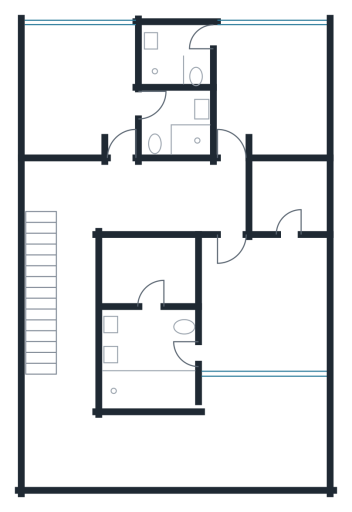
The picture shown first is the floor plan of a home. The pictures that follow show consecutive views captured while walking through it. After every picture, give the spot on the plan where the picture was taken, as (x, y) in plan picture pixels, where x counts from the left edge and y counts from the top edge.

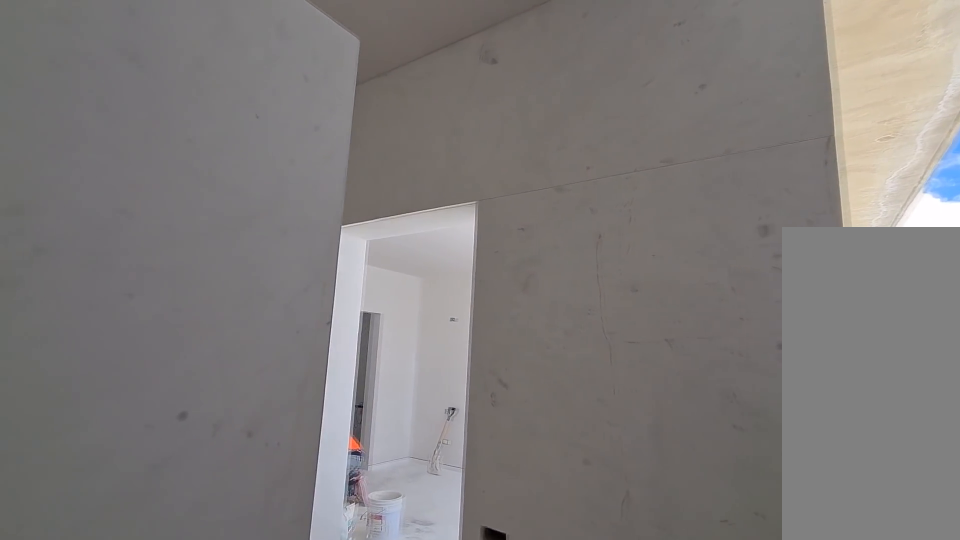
(180, 349)
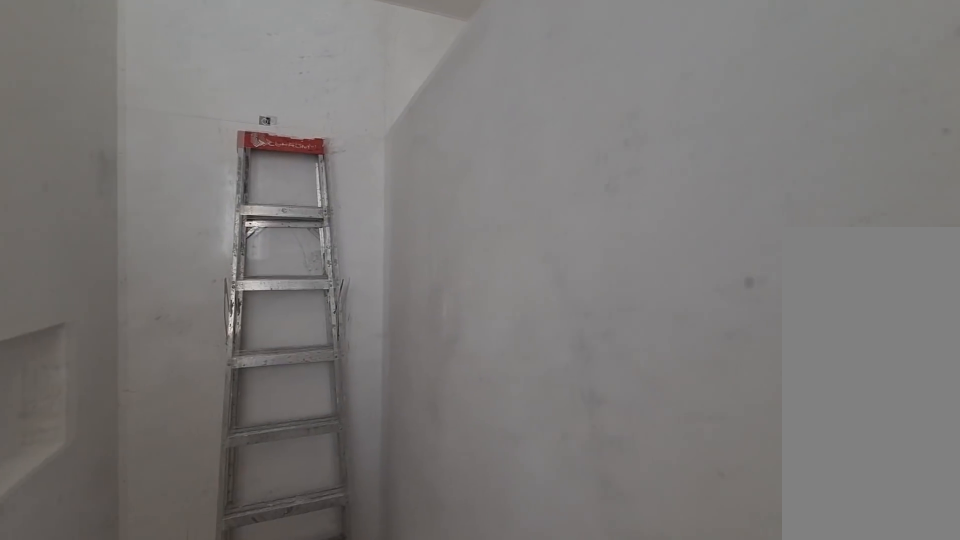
(177, 351)
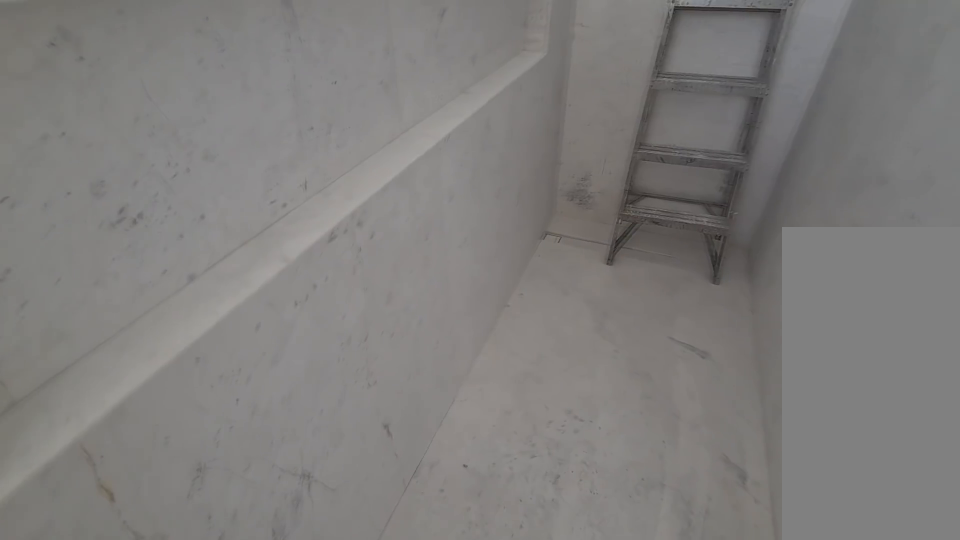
(166, 385)
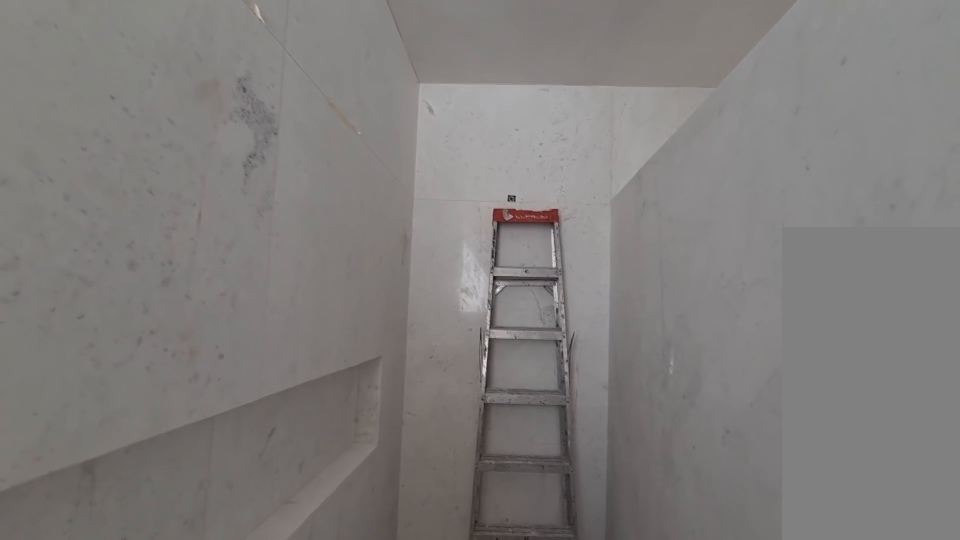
(166, 385)
